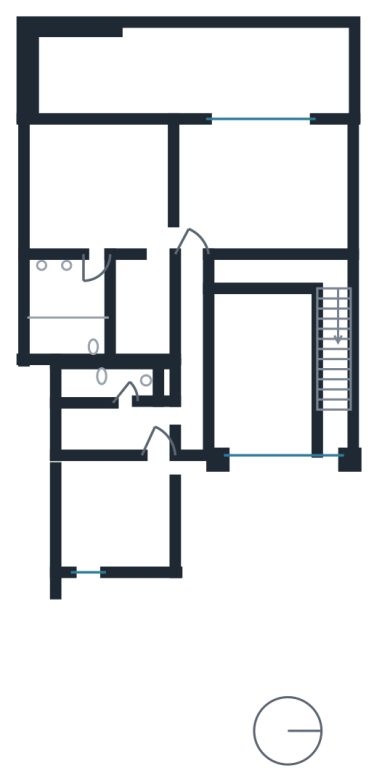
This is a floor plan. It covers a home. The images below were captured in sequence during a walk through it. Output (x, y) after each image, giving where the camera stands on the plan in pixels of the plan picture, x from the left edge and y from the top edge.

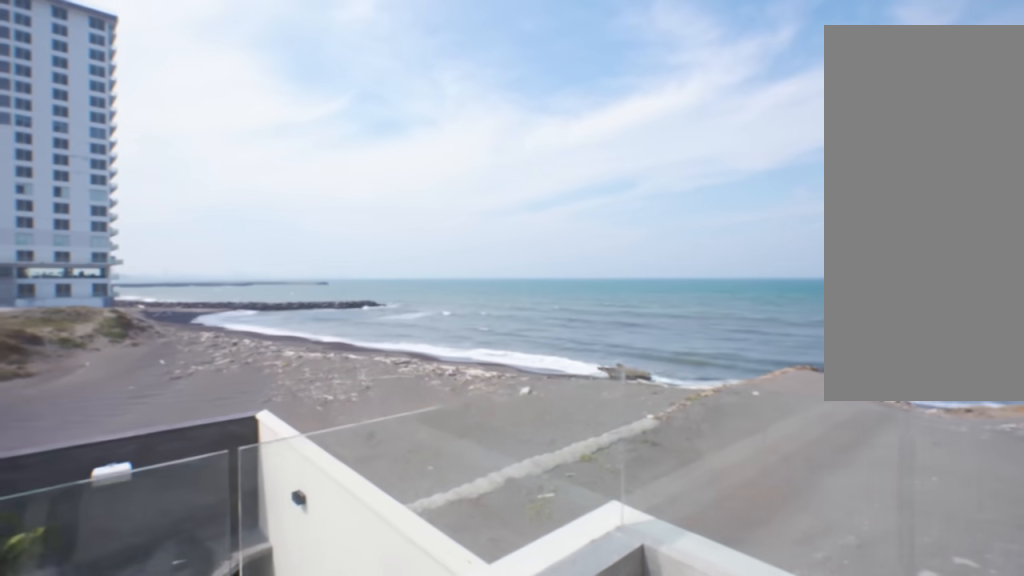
(299, 52)
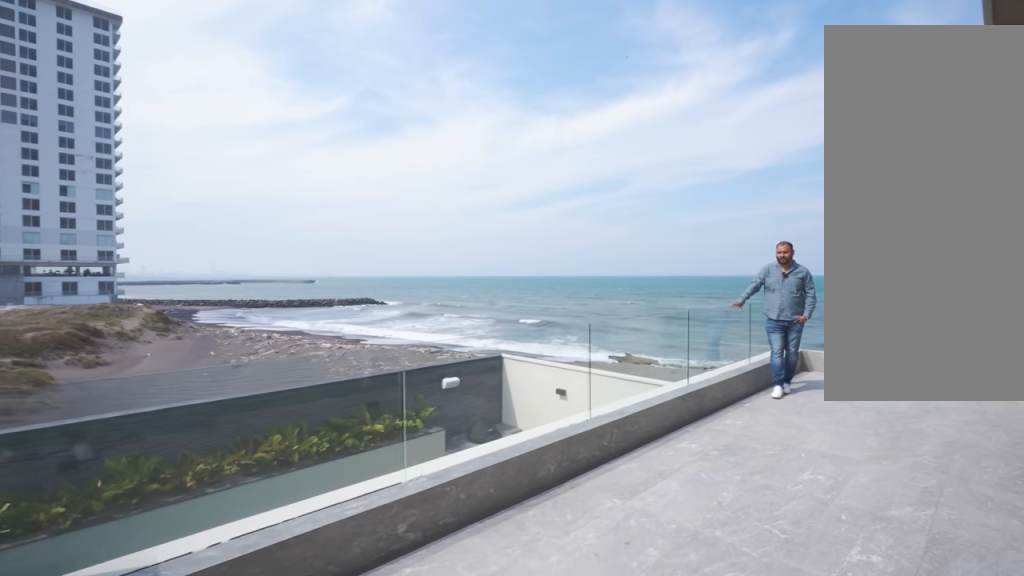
(157, 53)
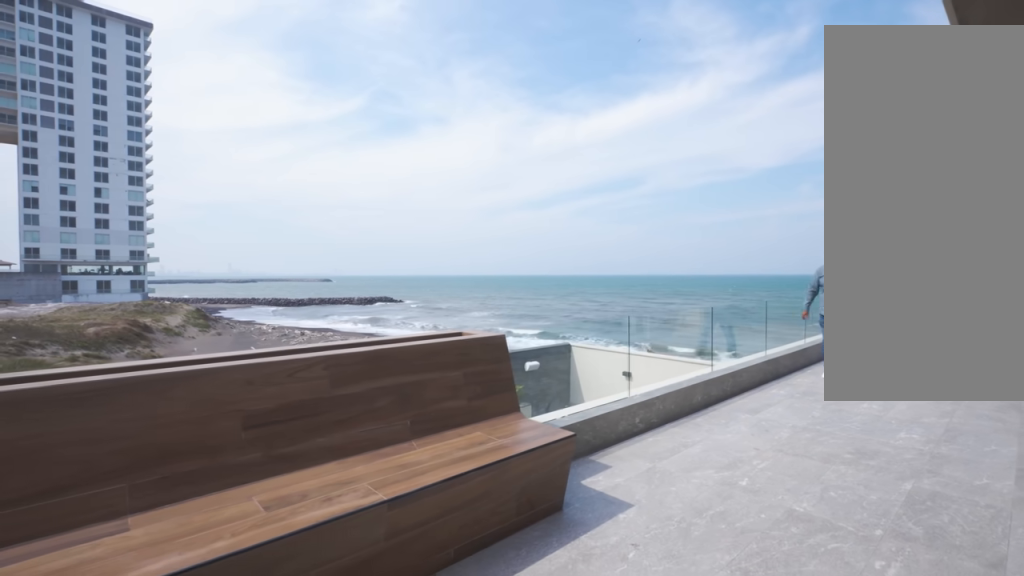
(102, 63)
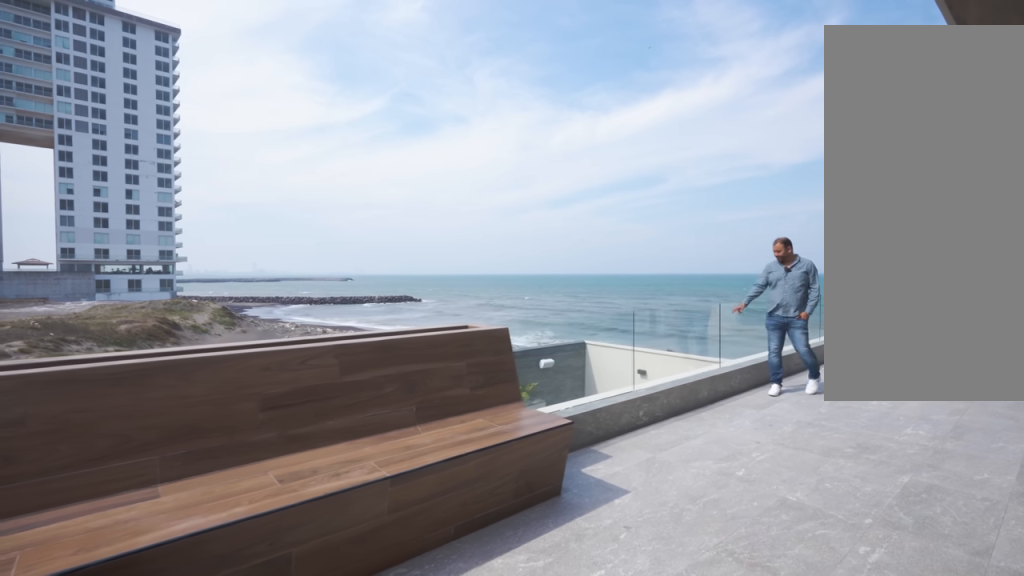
(82, 64)
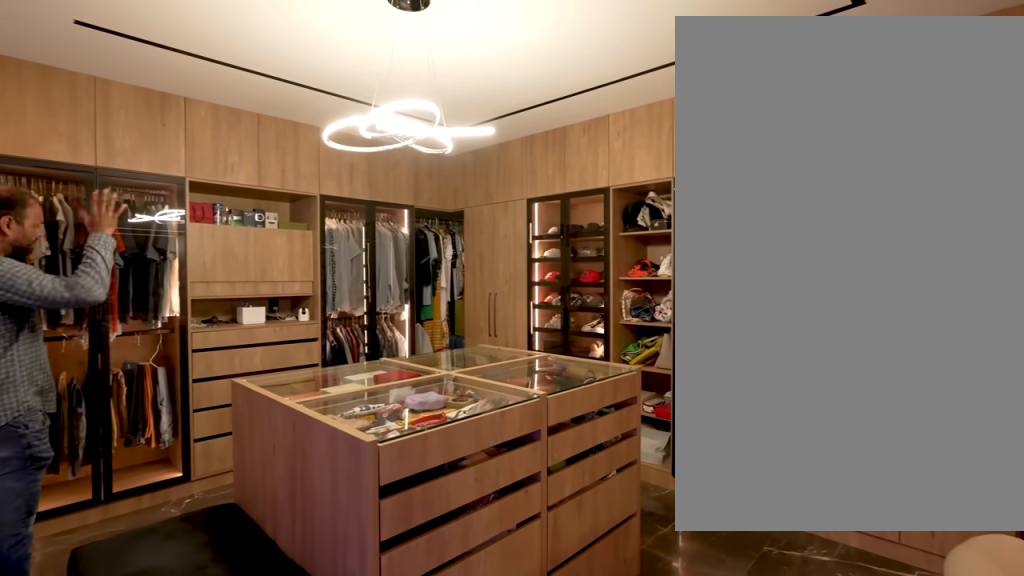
(136, 223)
